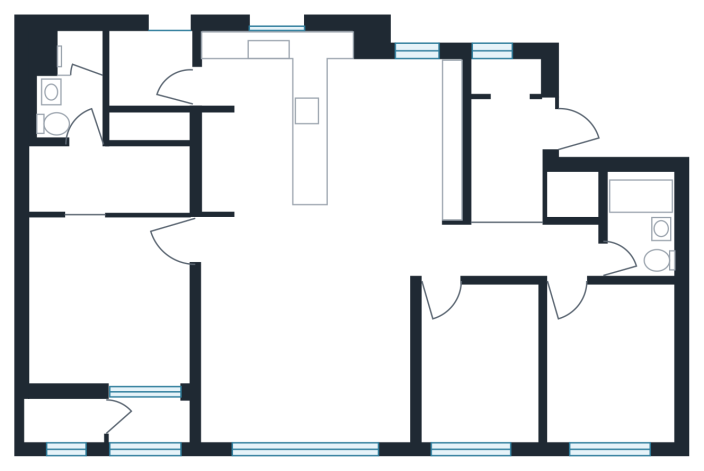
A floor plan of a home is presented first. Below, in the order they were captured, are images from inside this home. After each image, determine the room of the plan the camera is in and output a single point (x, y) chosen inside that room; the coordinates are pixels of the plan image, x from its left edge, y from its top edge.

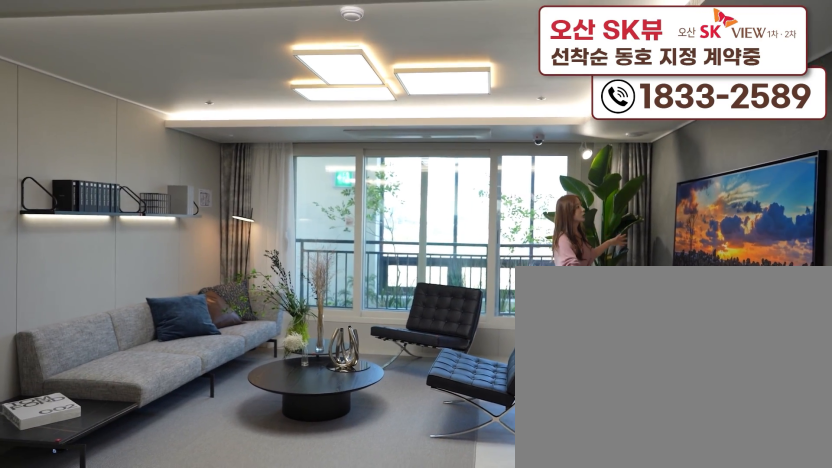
(309, 388)
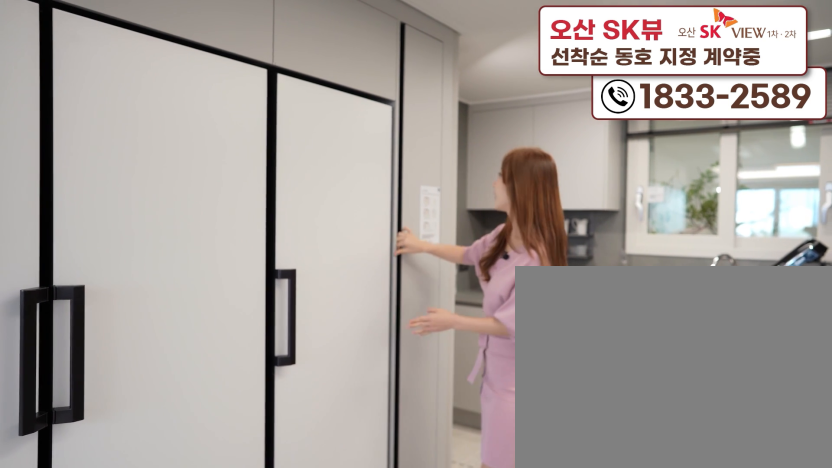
(280, 223)
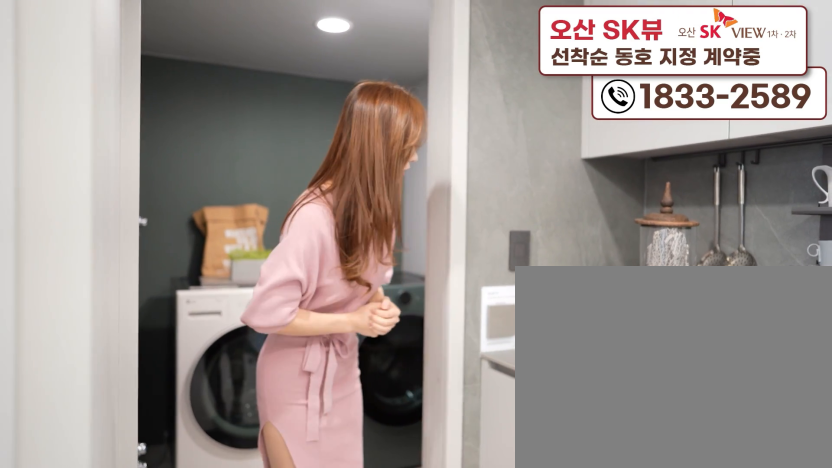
(280, 223)
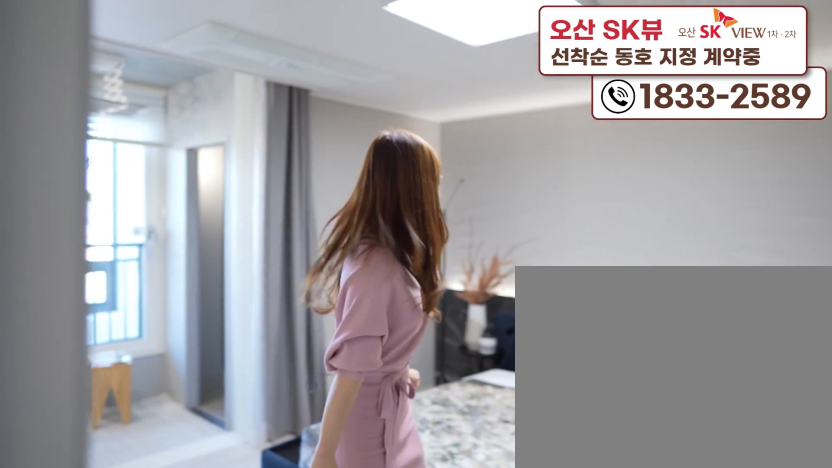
(112, 350)
